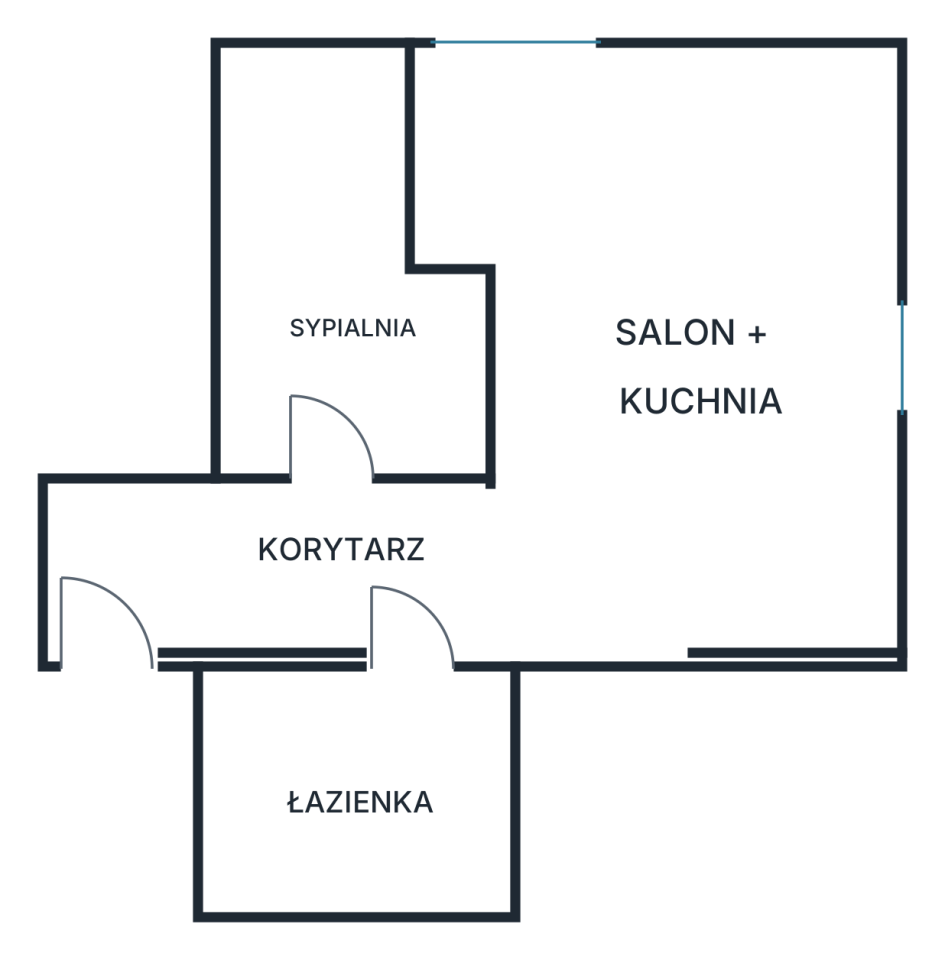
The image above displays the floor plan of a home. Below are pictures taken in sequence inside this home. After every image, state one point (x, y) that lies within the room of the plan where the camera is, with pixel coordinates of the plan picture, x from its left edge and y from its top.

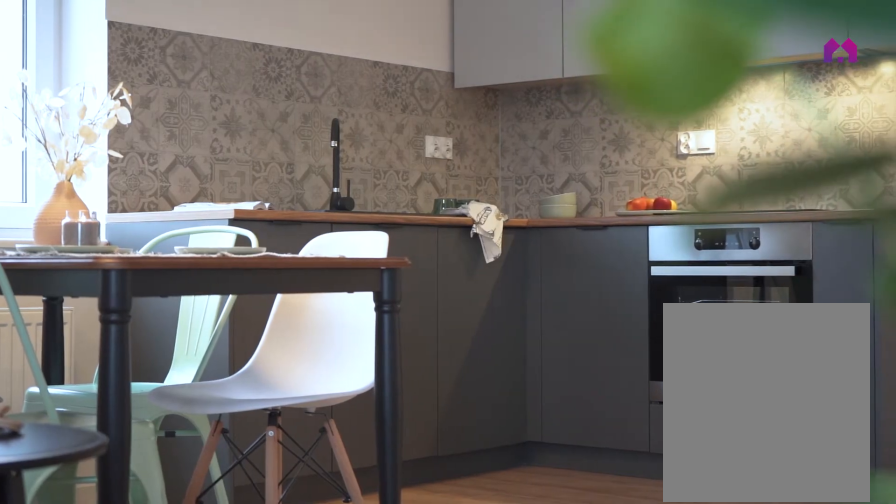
(659, 353)
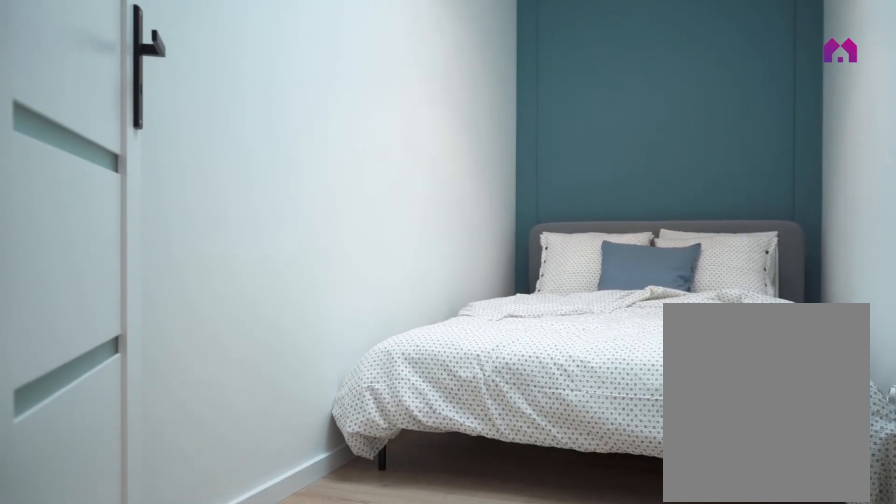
(336, 261)
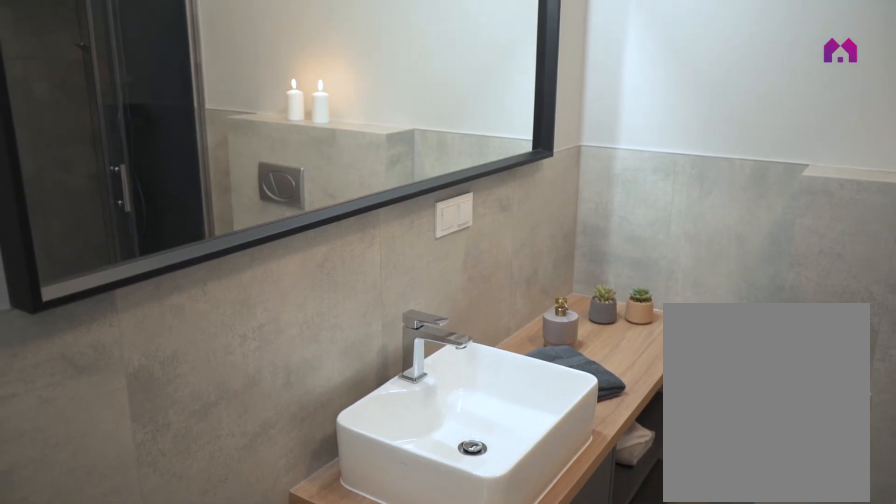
(357, 793)
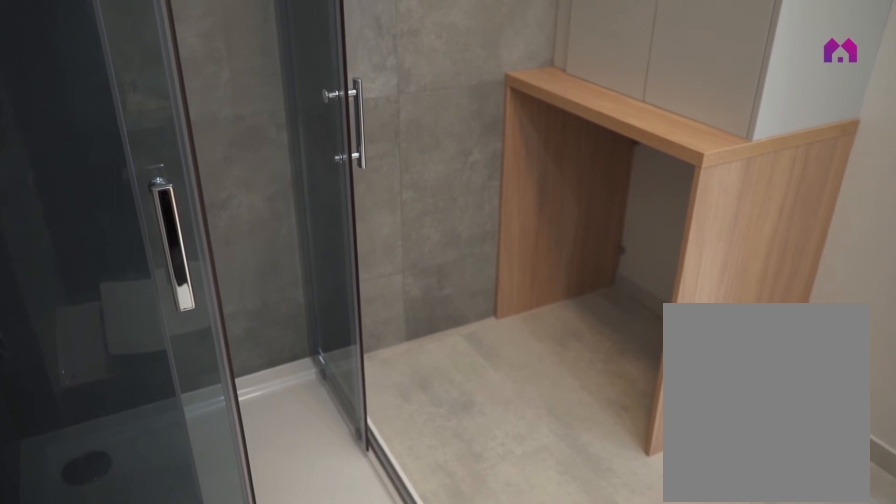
(357, 793)
